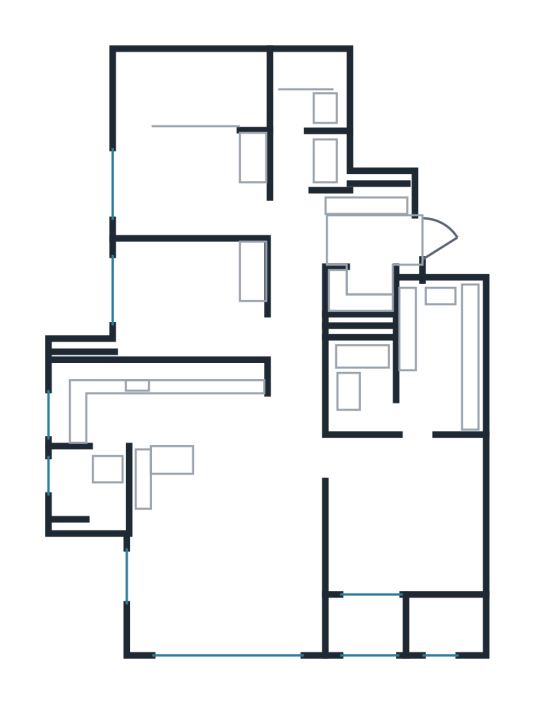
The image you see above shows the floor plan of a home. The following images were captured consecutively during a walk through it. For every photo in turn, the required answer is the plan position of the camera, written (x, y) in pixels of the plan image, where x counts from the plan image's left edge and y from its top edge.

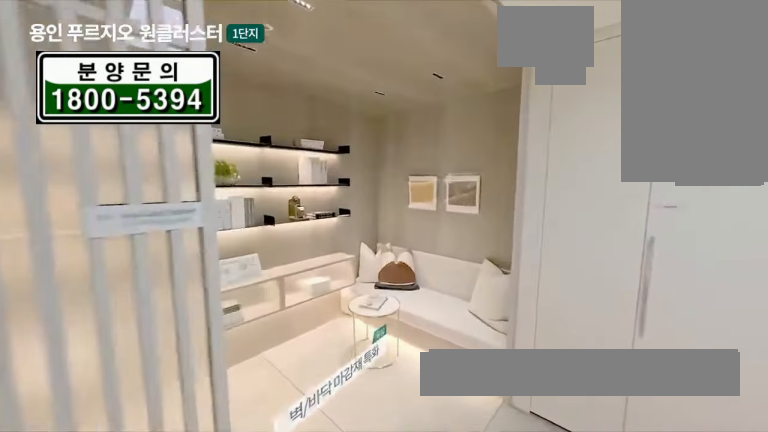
(195, 176)
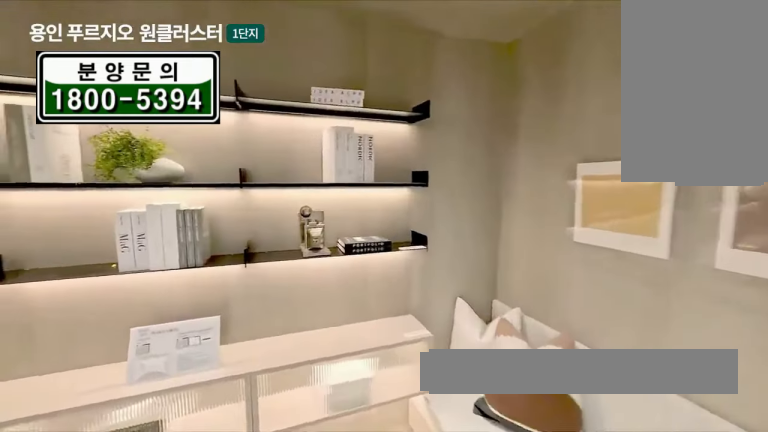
(195, 155)
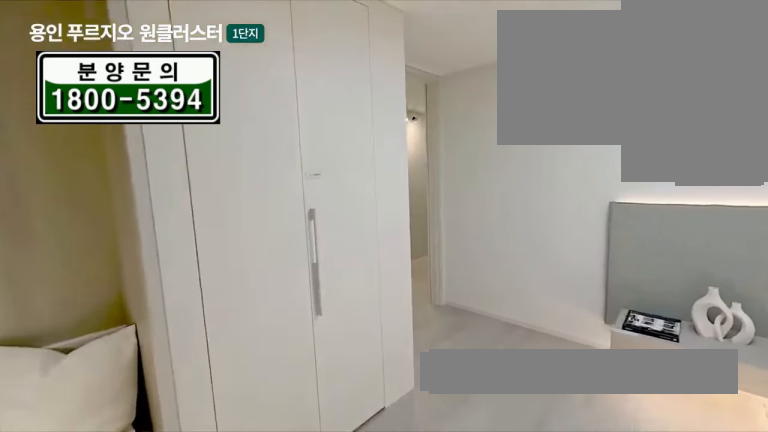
(194, 168)
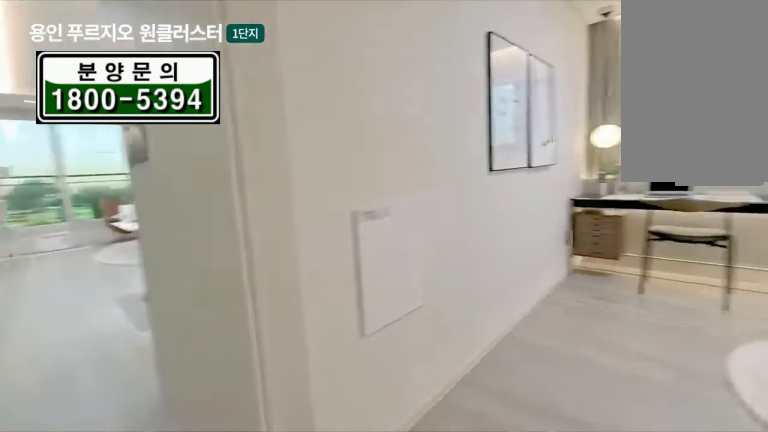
(193, 305)
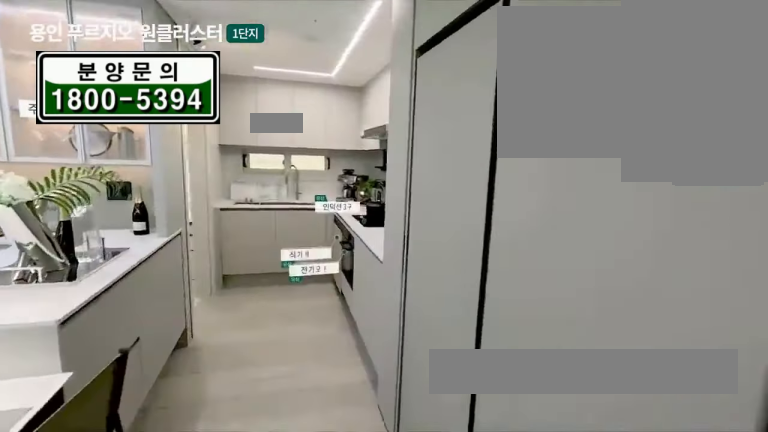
(170, 442)
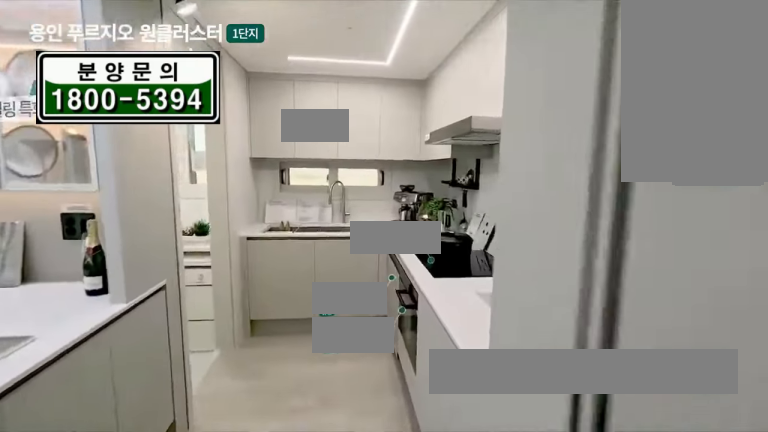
(172, 429)
